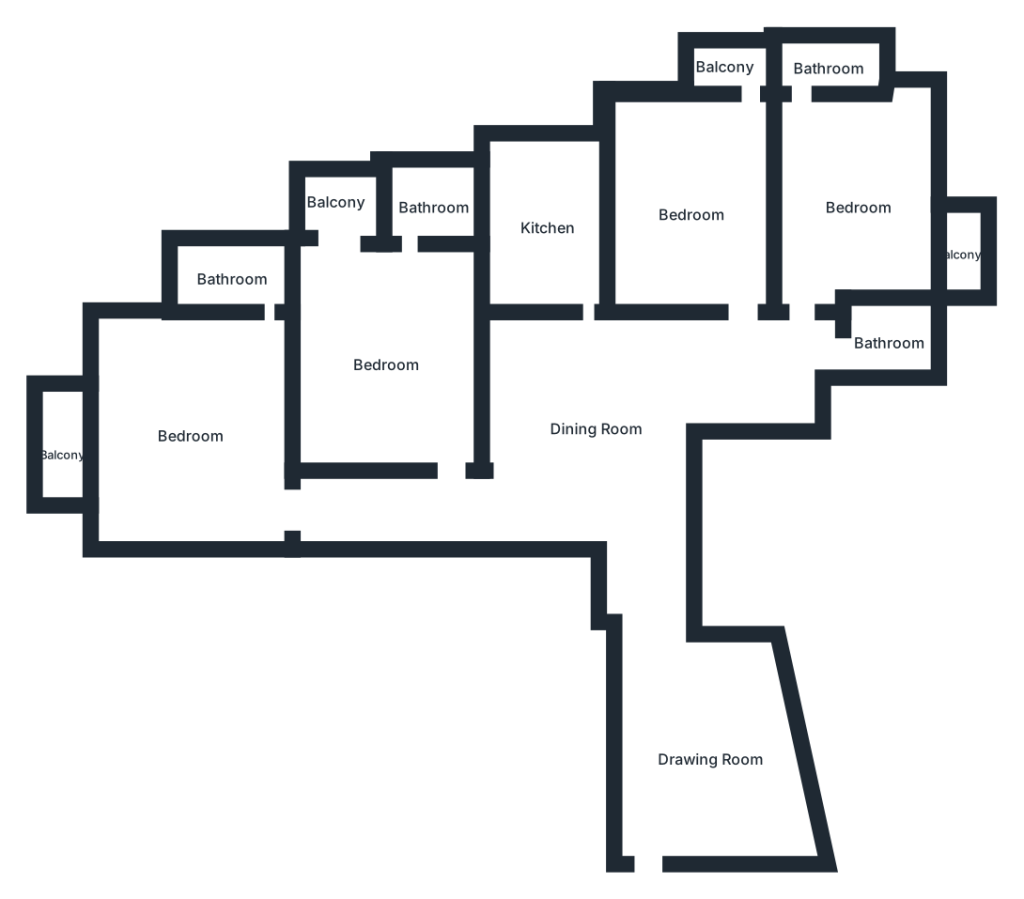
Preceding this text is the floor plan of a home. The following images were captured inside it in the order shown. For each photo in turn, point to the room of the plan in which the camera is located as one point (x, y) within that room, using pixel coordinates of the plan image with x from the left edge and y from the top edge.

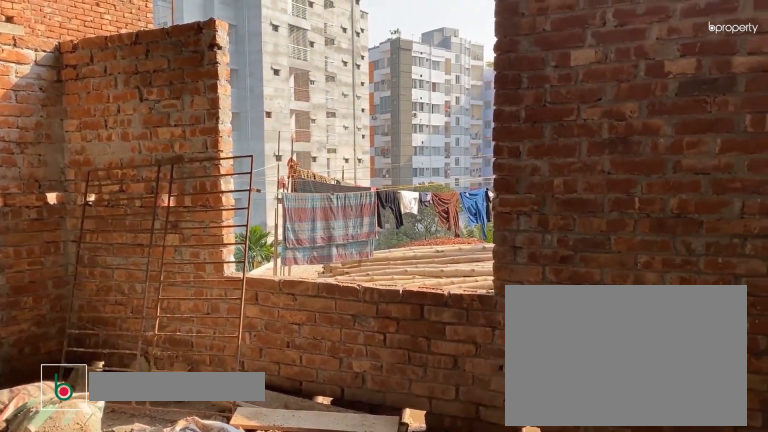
(712, 758)
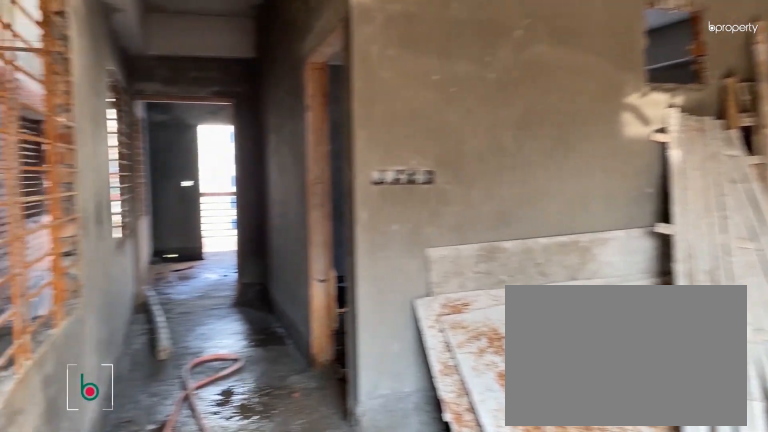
(594, 425)
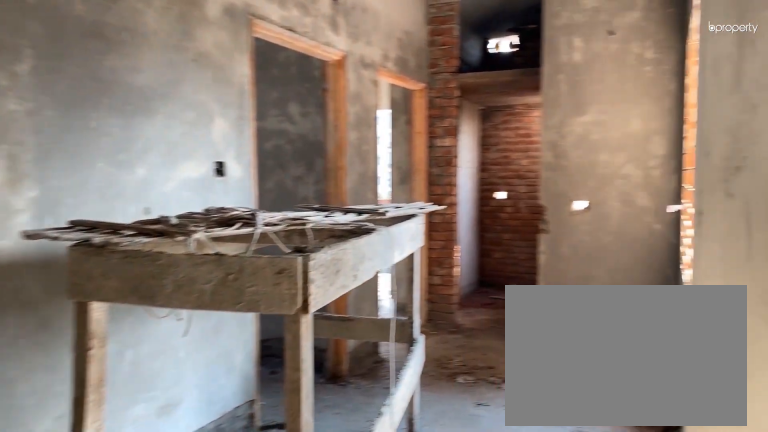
(593, 426)
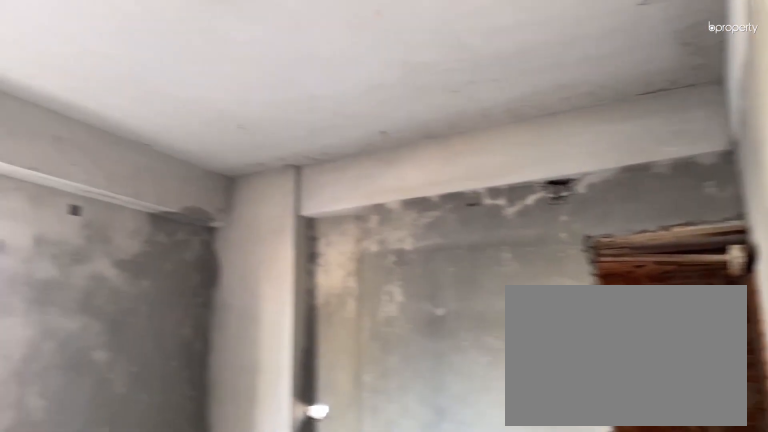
(190, 436)
